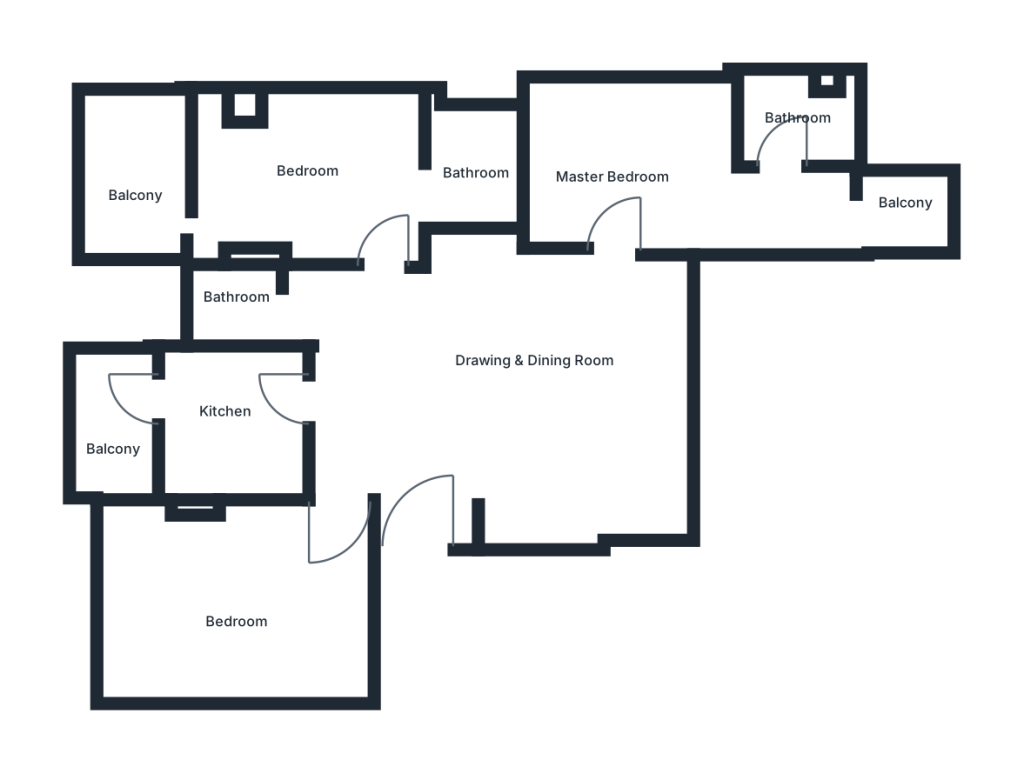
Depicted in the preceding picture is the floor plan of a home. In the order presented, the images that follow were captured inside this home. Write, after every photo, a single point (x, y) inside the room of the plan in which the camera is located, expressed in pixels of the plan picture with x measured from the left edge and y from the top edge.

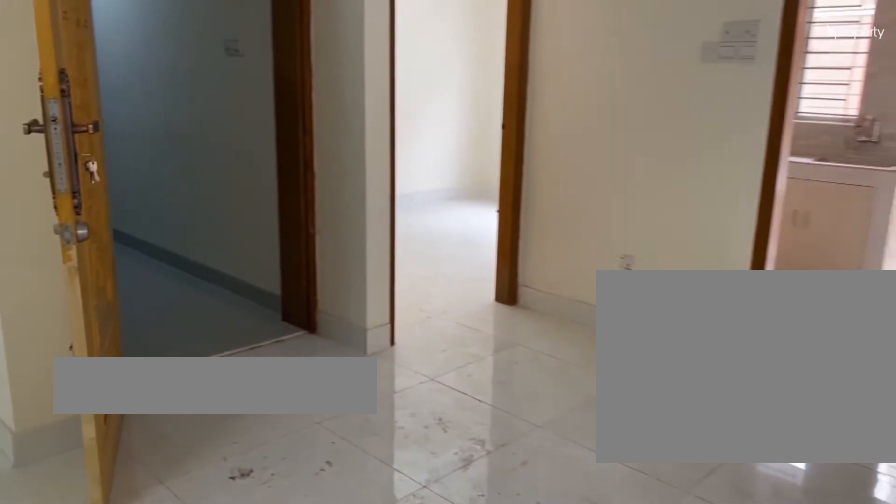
(506, 387)
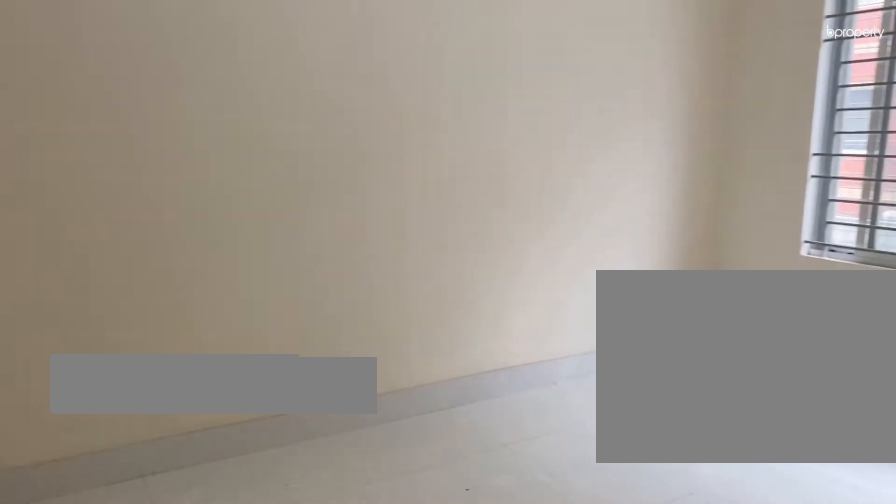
(235, 593)
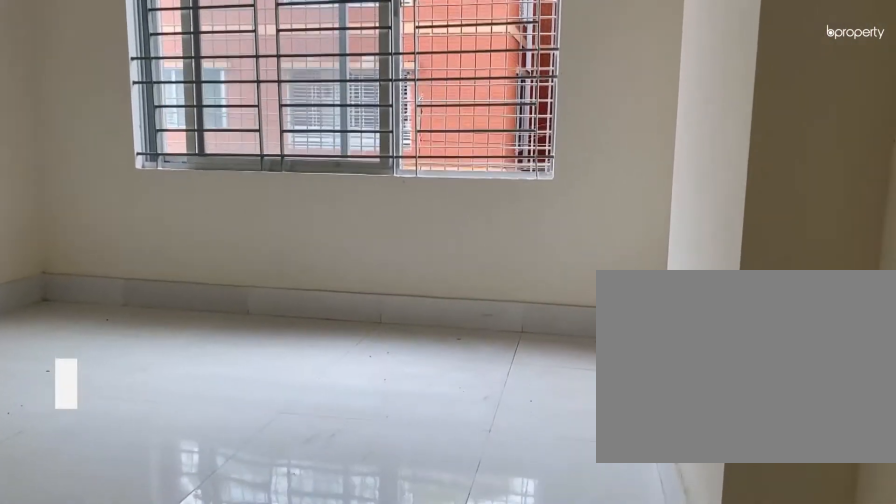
(235, 593)
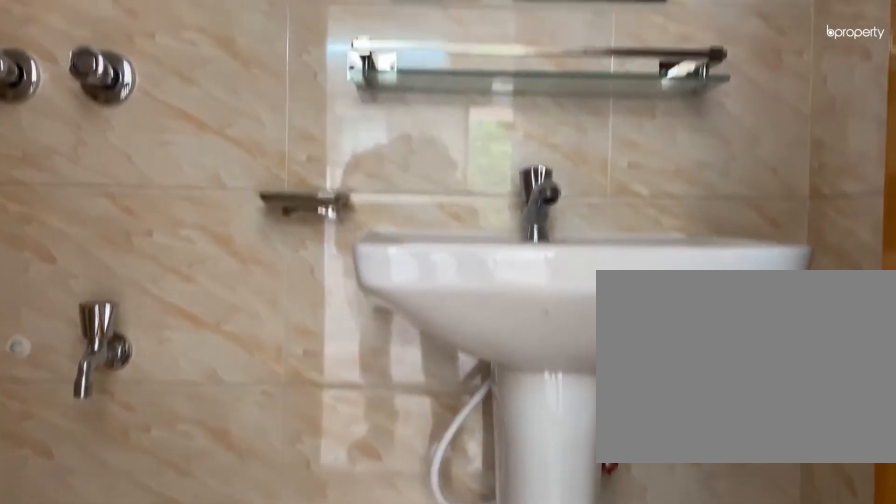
(462, 170)
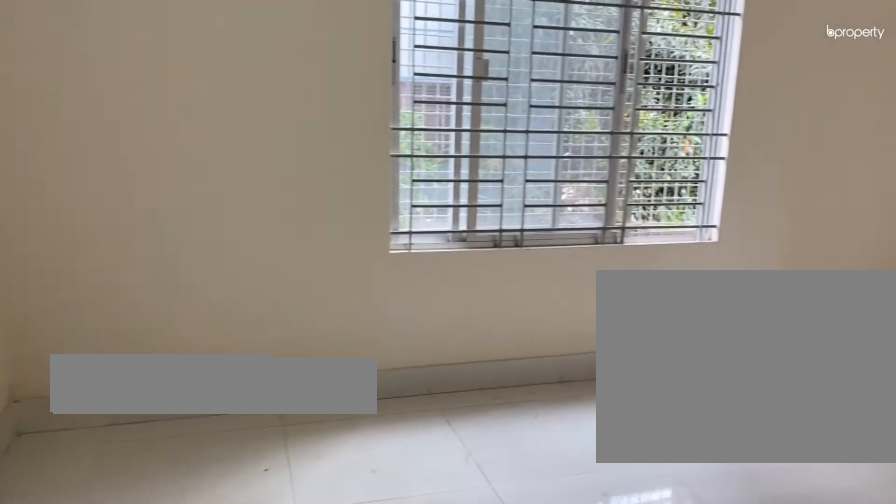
(624, 180)
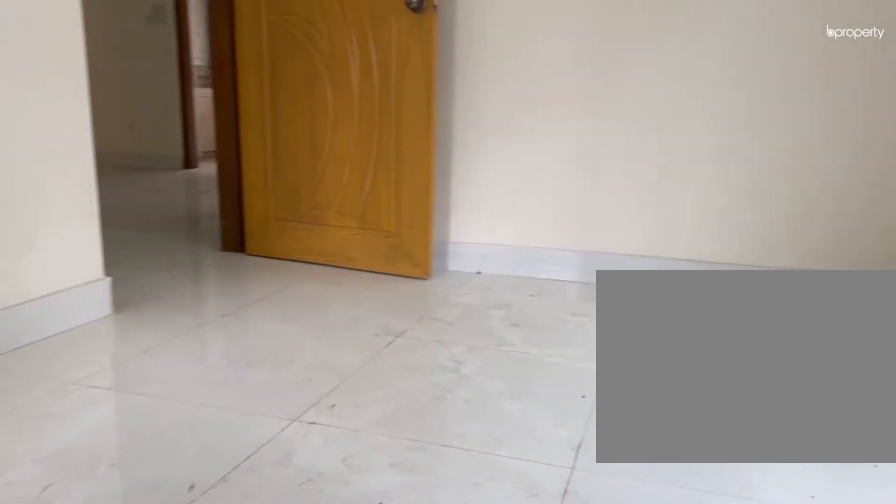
(624, 180)
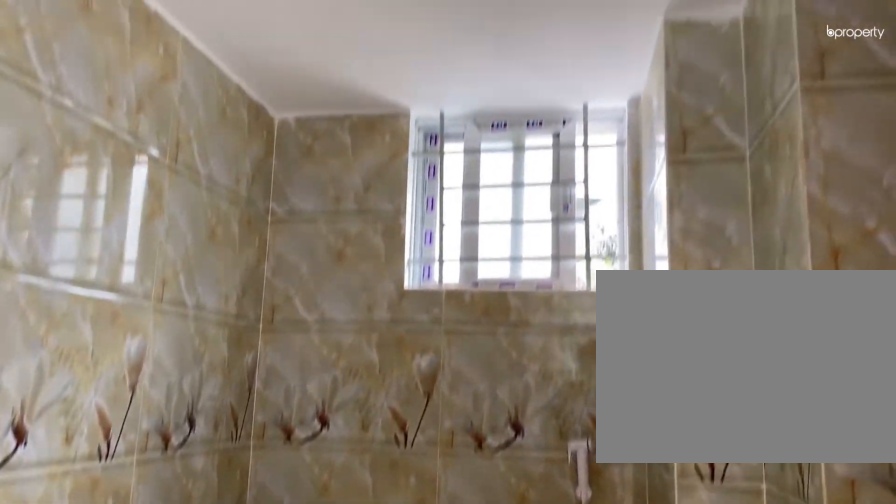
(802, 126)
